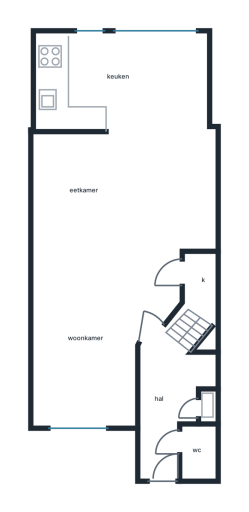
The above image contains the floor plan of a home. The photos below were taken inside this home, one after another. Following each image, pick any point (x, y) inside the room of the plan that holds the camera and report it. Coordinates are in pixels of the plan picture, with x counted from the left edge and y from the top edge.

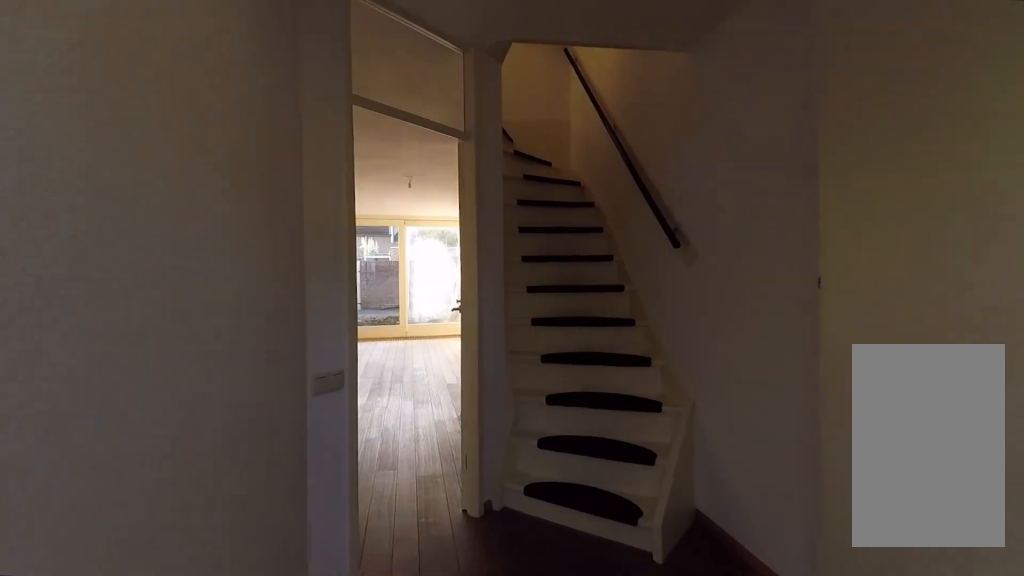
(168, 400)
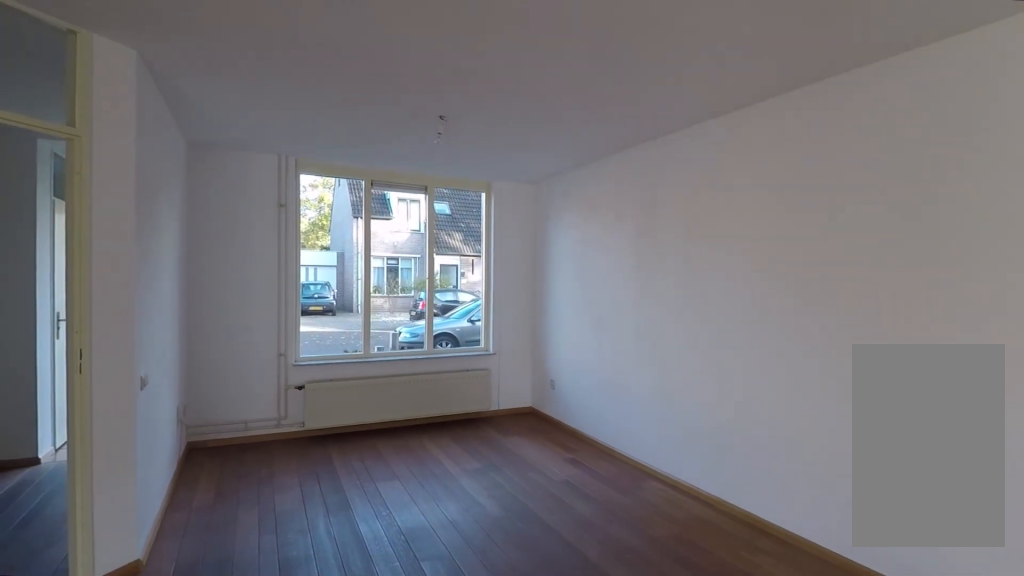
(111, 259)
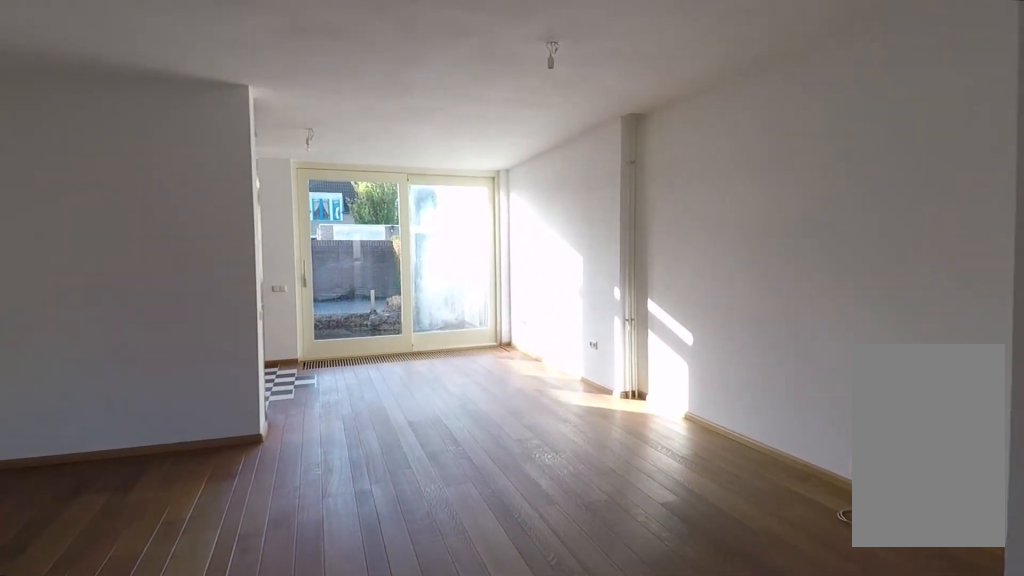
(111, 259)
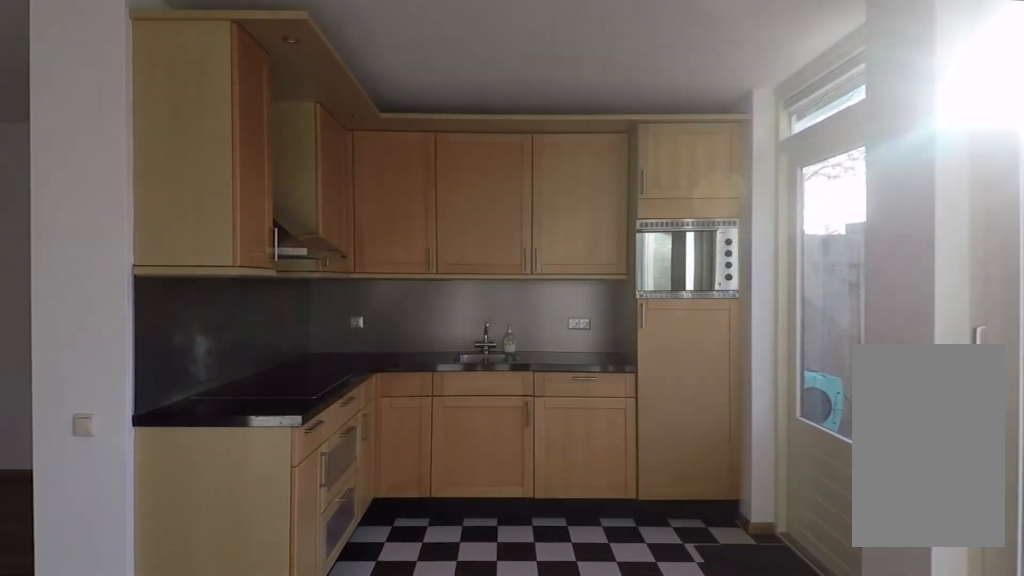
(122, 83)
